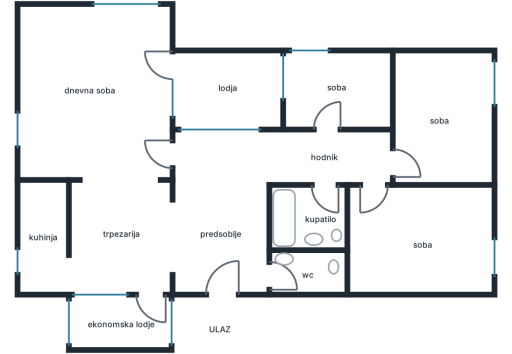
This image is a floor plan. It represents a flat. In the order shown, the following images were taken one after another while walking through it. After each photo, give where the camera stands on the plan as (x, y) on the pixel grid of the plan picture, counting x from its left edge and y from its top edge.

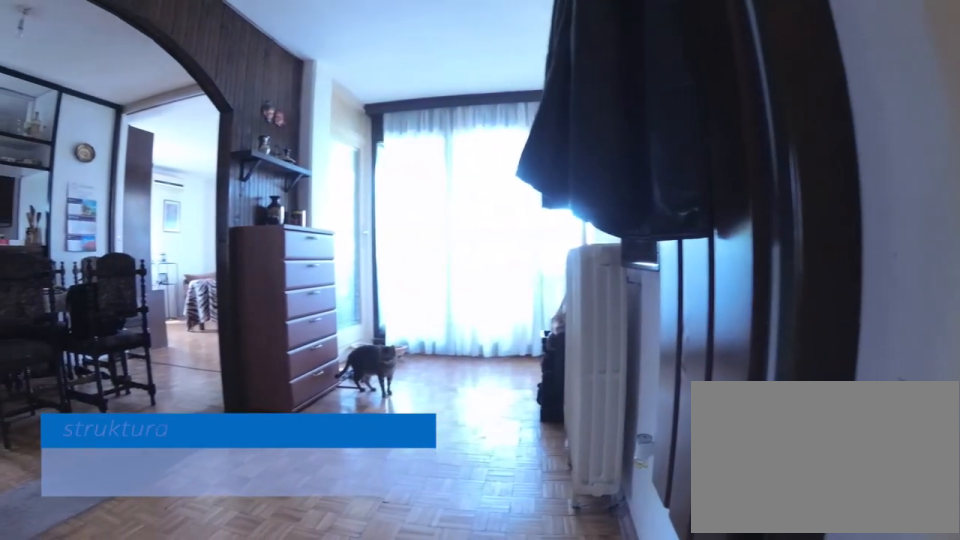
(249, 296)
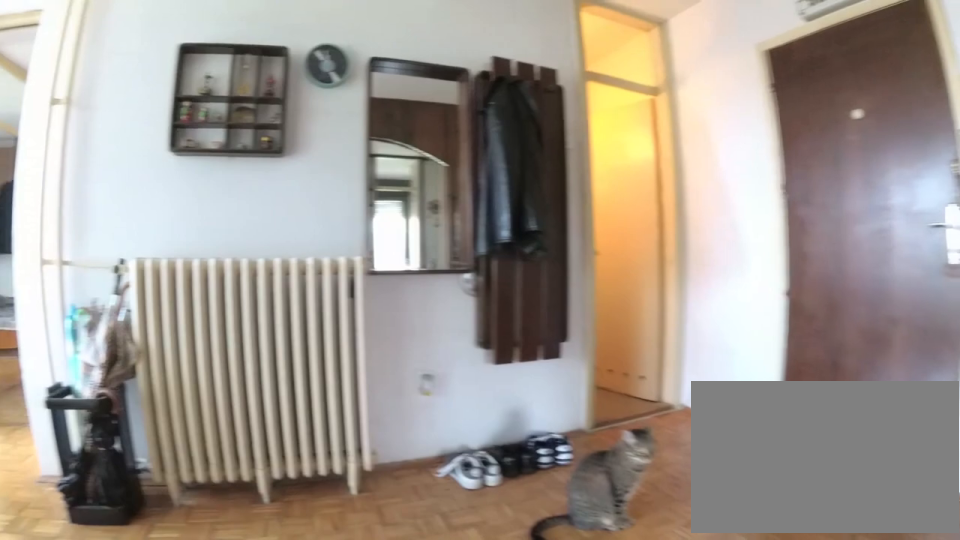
(154, 230)
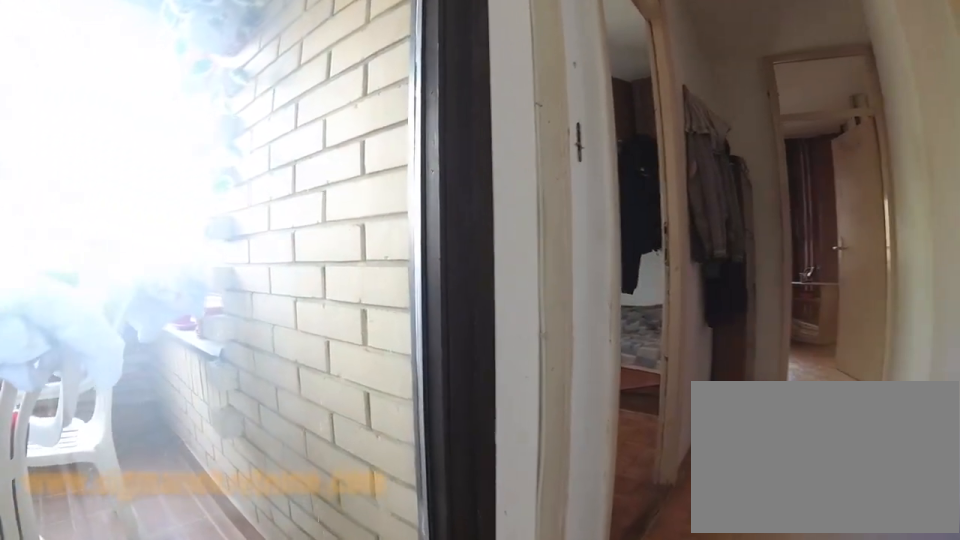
(230, 172)
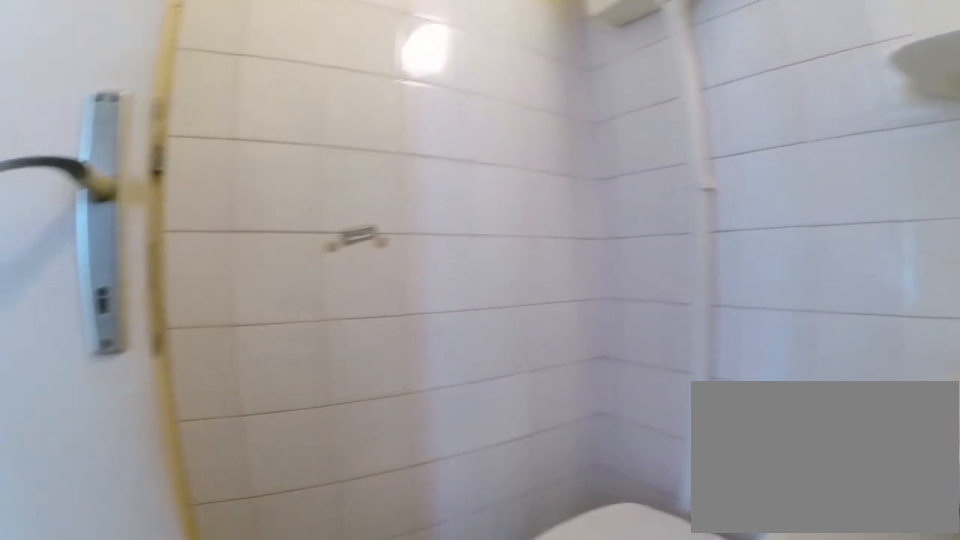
(288, 217)
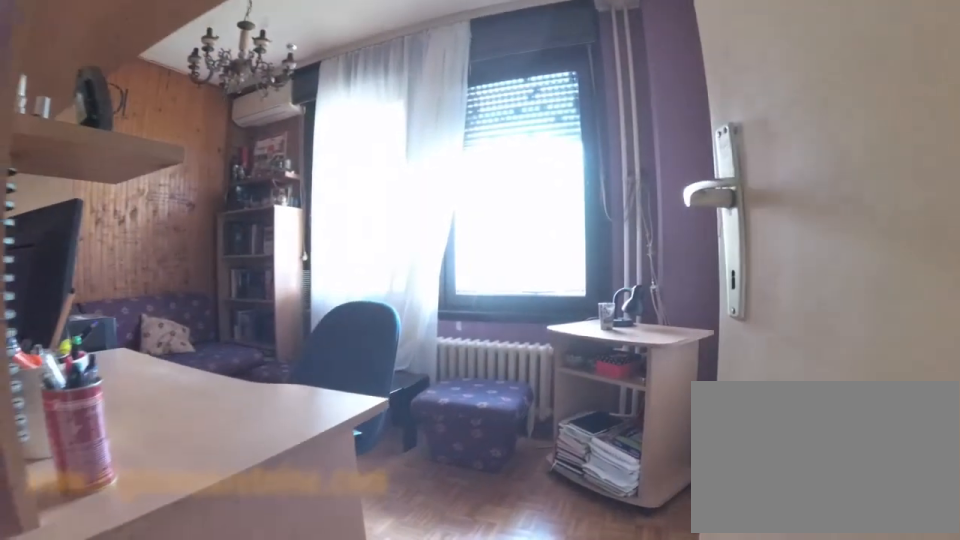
(385, 170)
